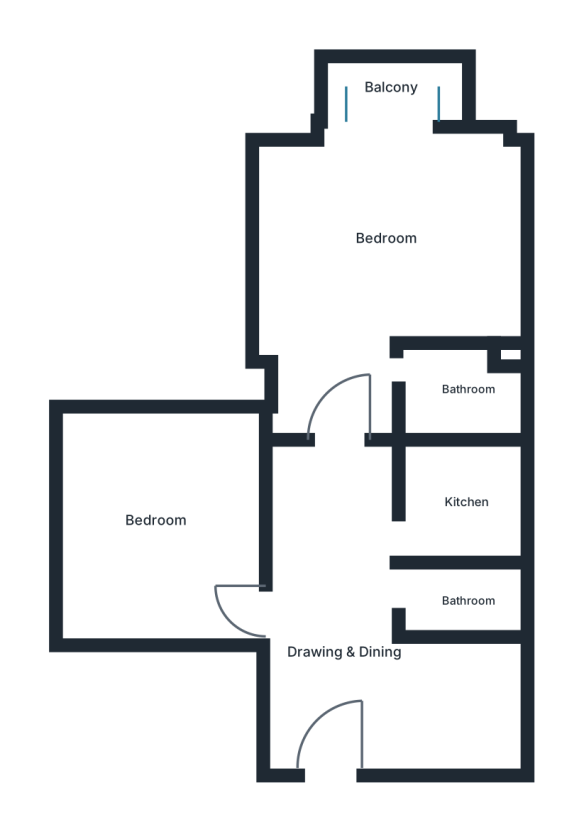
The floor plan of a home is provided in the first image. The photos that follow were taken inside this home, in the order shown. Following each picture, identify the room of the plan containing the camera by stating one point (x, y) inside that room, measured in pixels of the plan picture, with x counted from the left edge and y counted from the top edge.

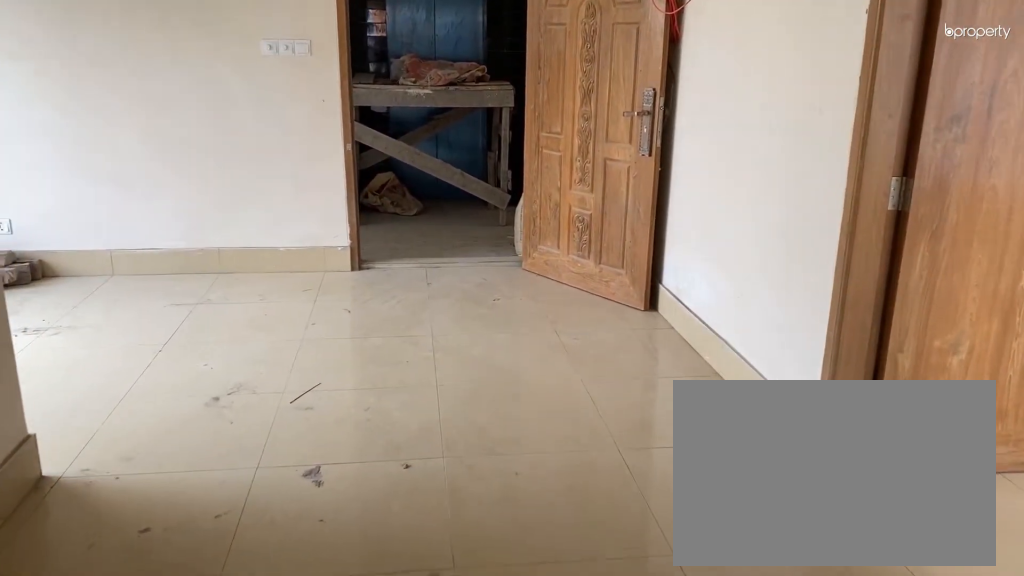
(331, 649)
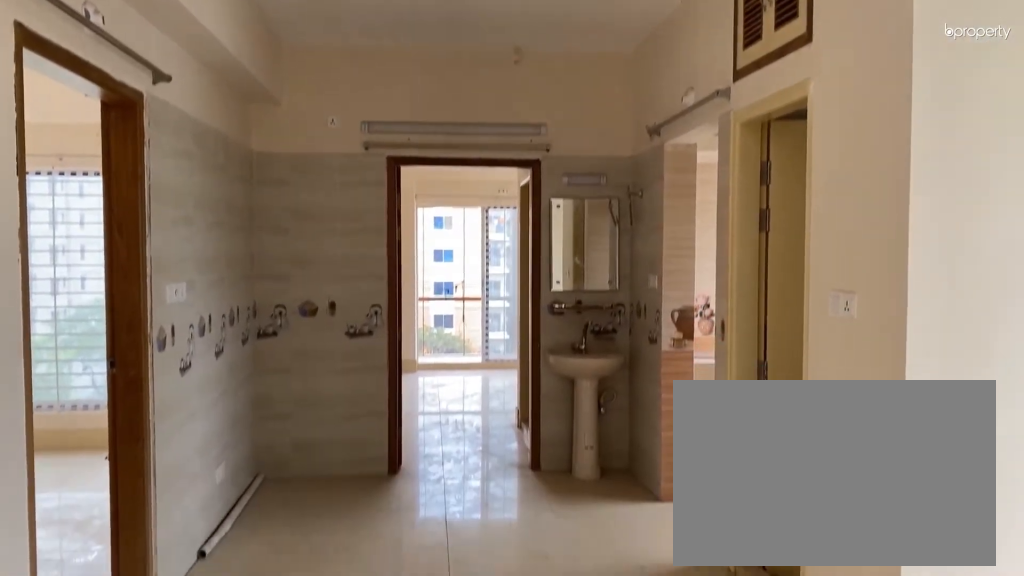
(331, 649)
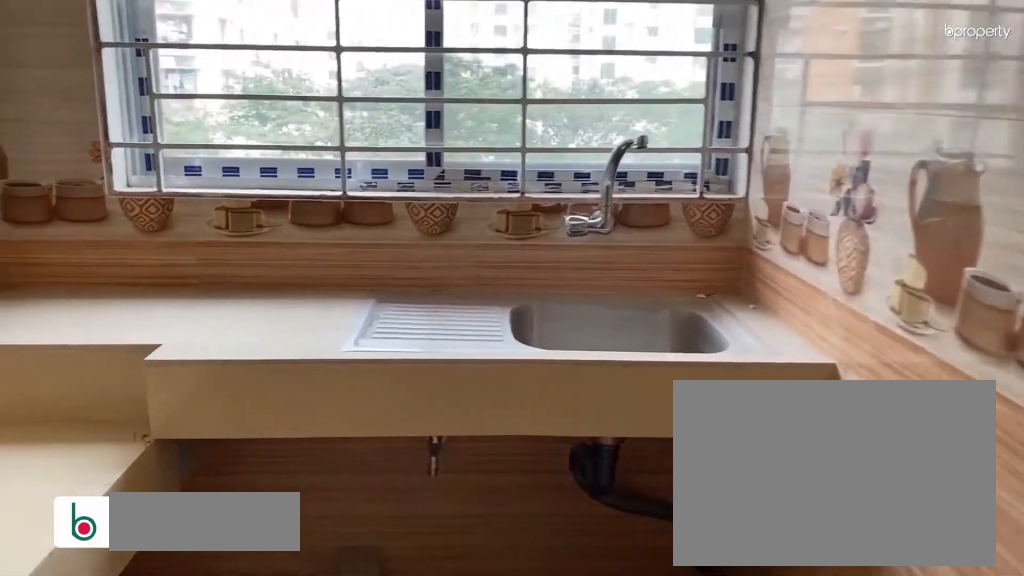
(465, 499)
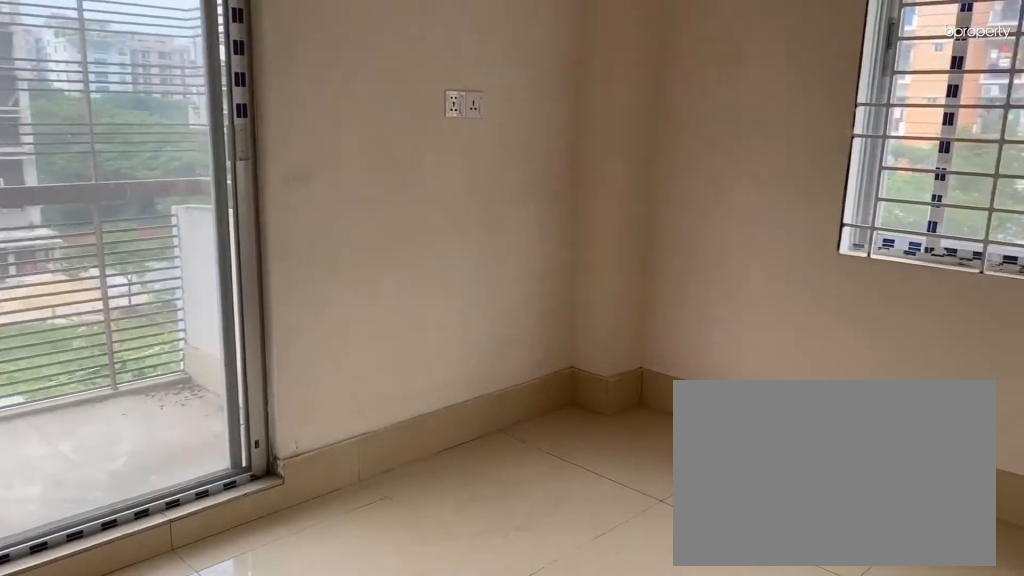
(387, 231)
